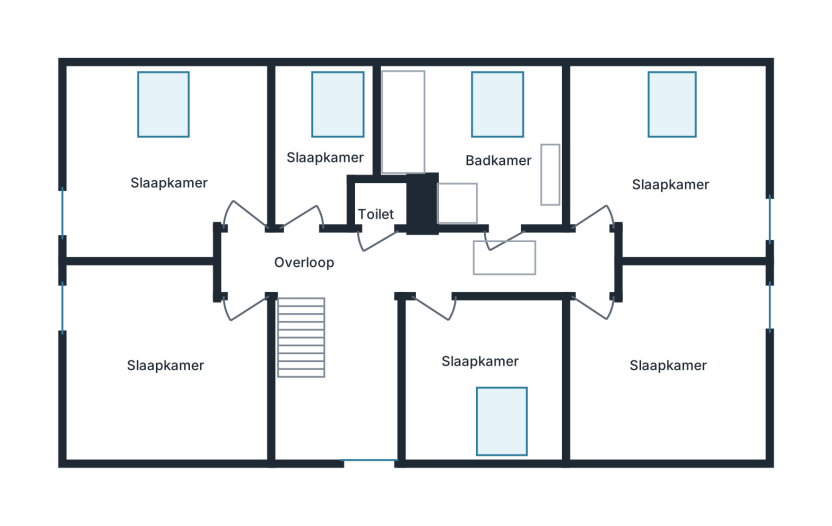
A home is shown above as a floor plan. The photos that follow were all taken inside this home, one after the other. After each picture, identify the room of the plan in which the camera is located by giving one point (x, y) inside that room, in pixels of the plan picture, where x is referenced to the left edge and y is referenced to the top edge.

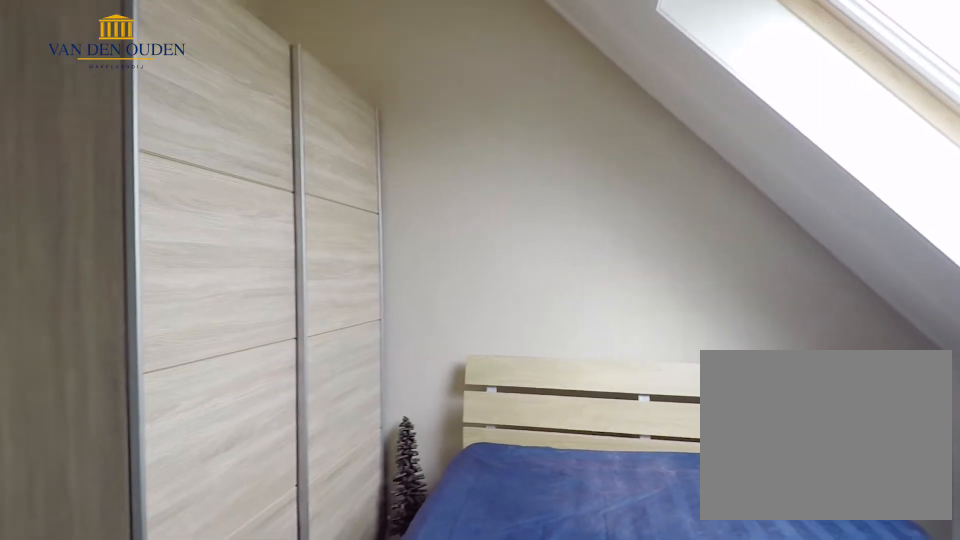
(484, 365)
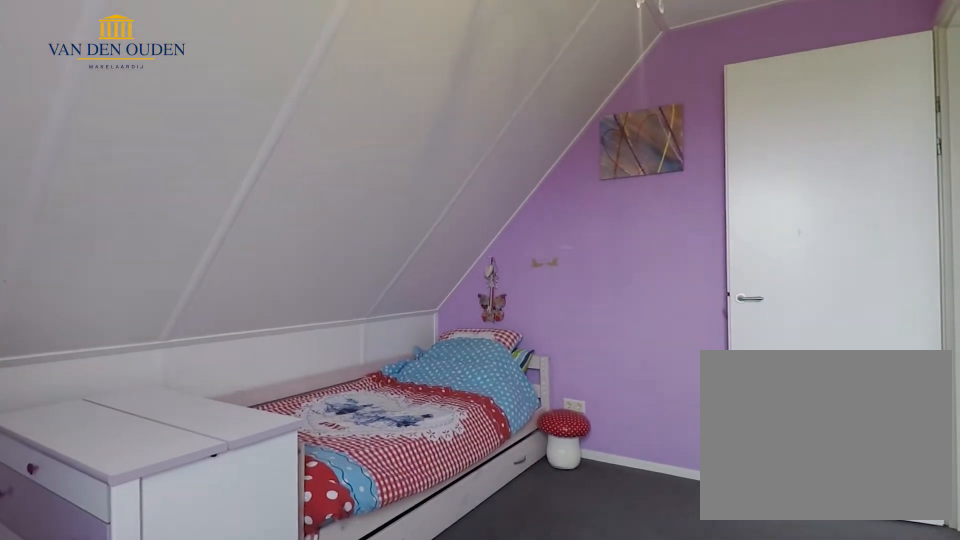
(669, 350)
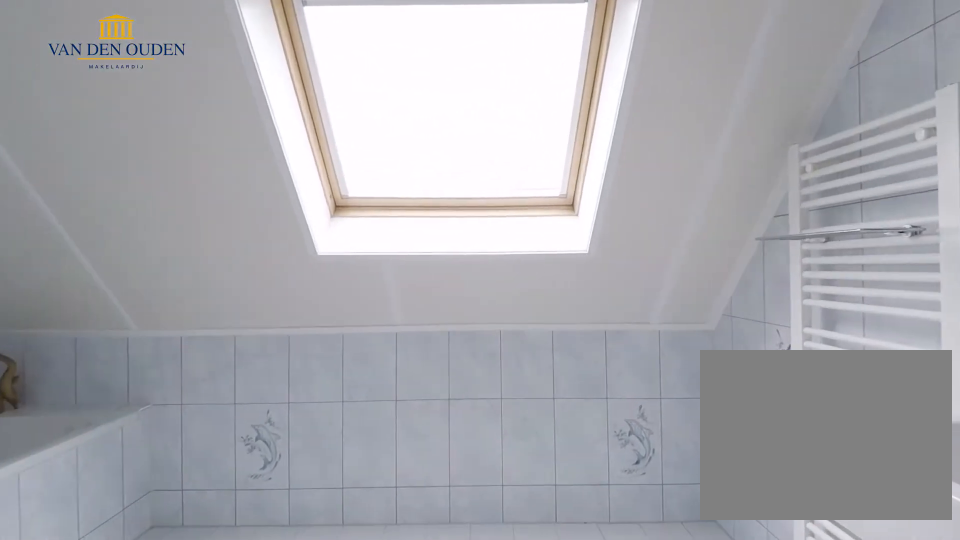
(487, 158)
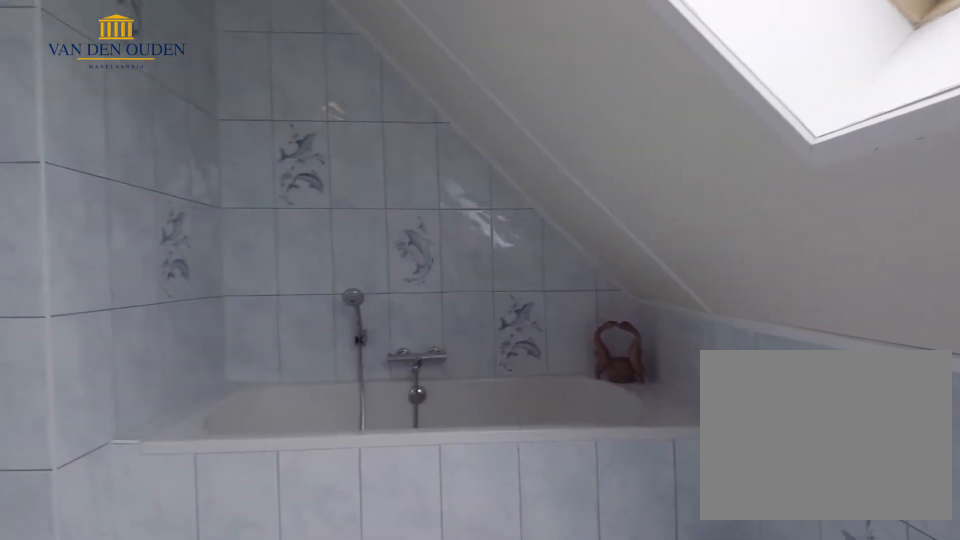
(487, 158)
